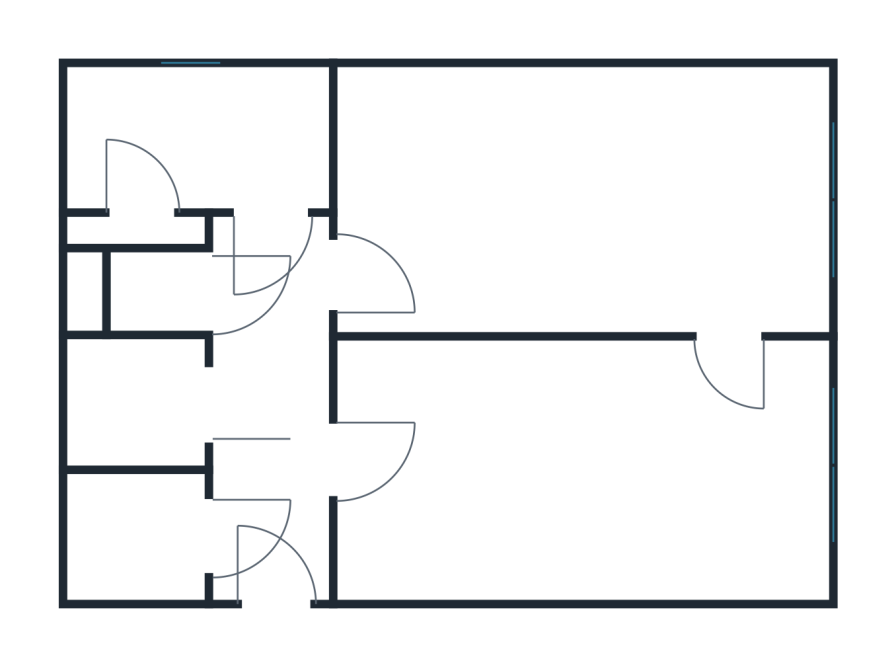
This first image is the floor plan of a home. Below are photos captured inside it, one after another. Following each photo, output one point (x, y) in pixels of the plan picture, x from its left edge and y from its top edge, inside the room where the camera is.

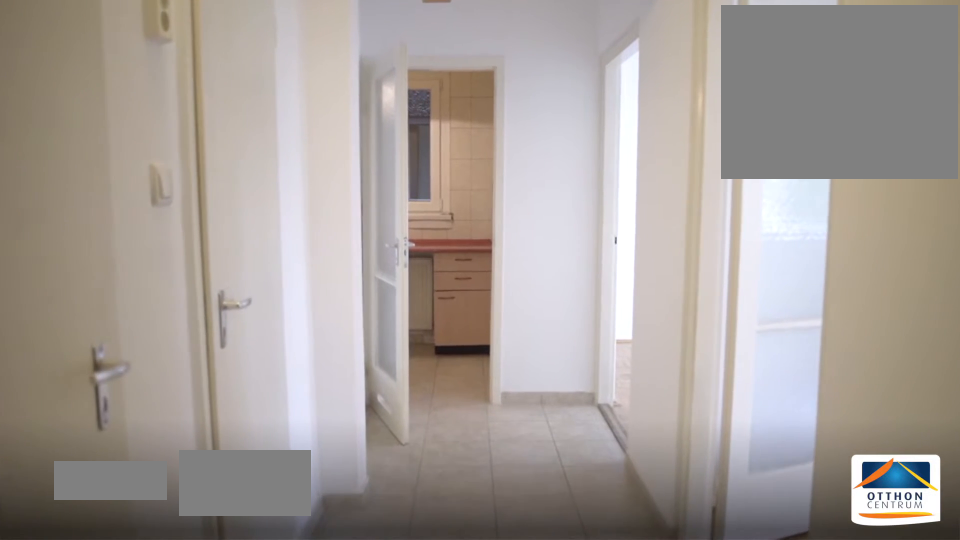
(276, 540)
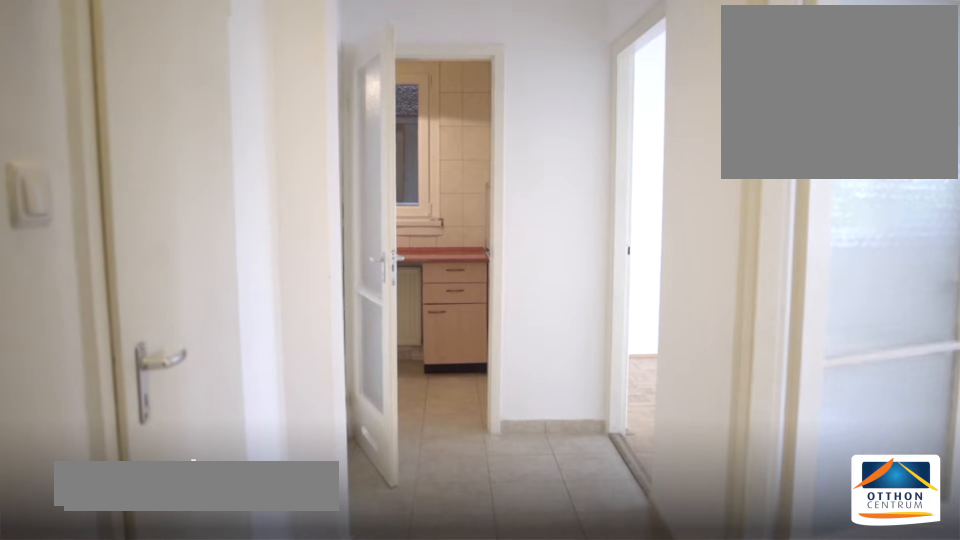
(276, 539)
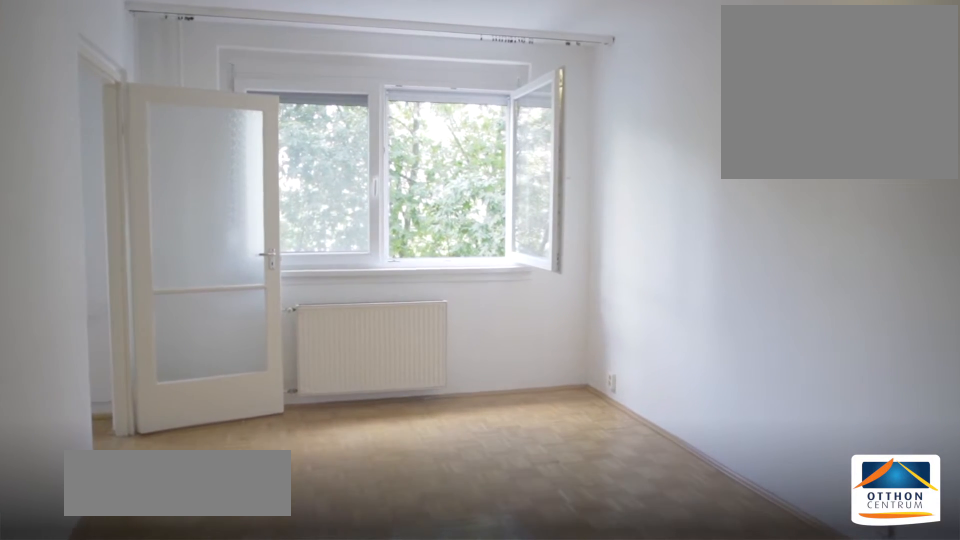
(565, 479)
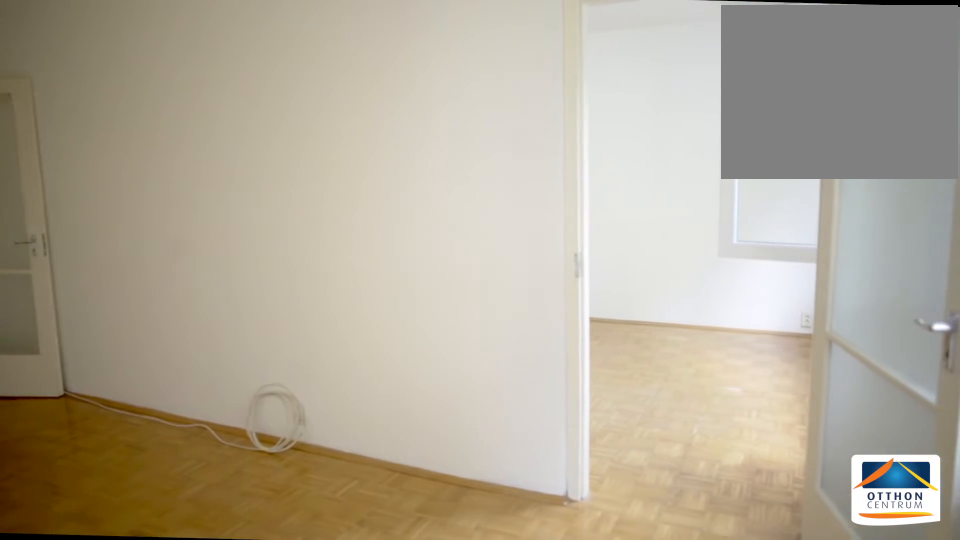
(565, 480)
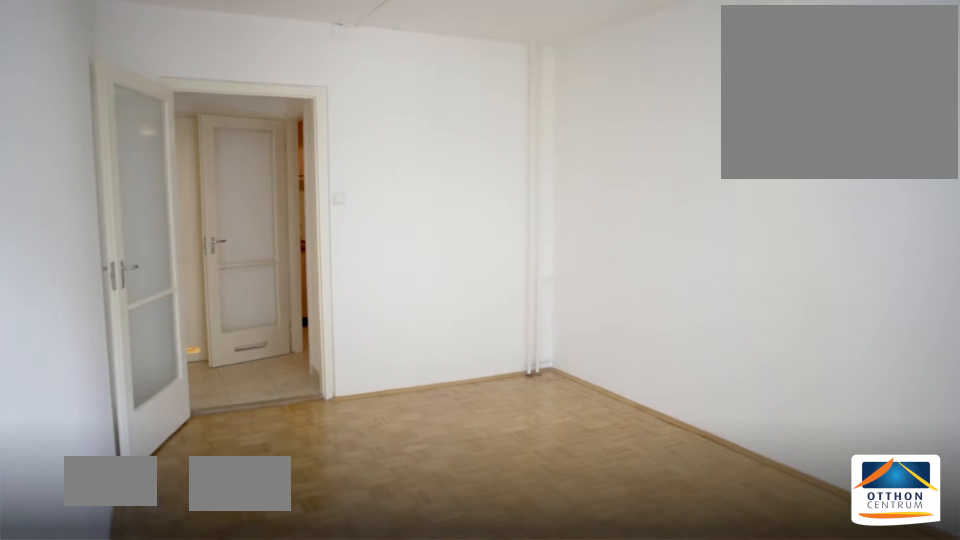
(601, 197)
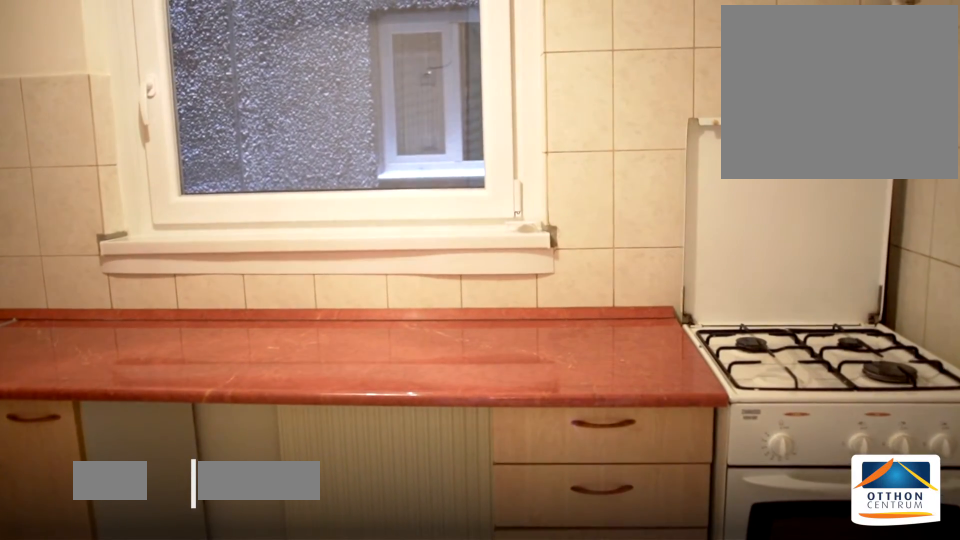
(213, 142)
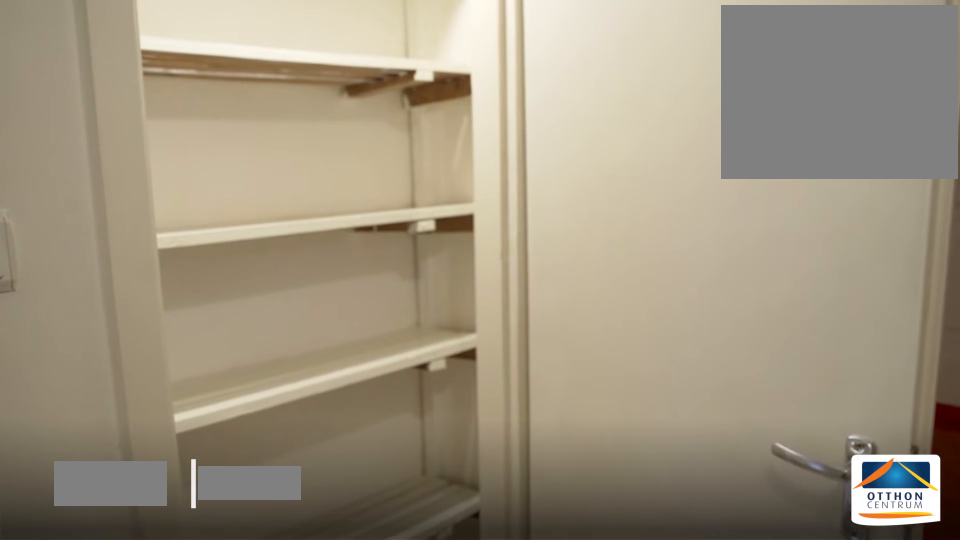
(148, 211)
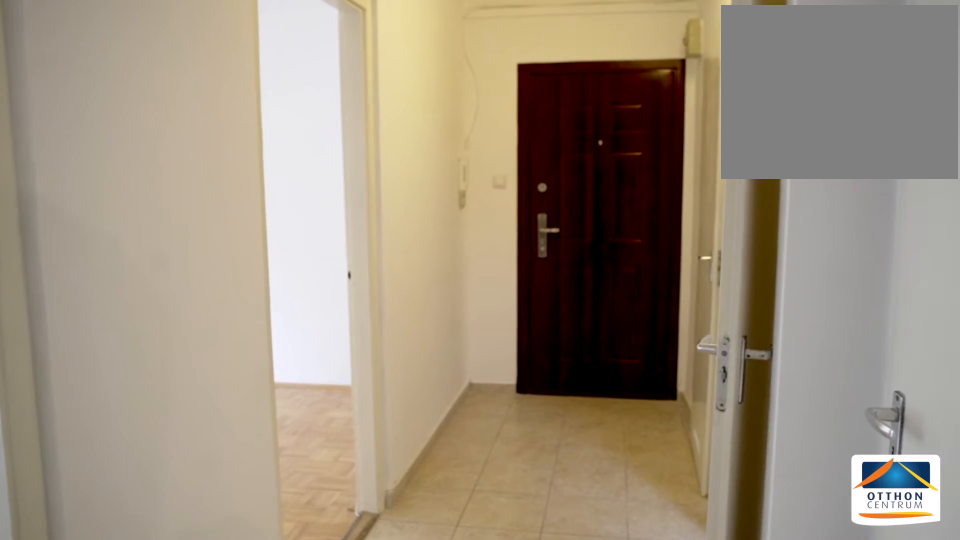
(270, 318)
